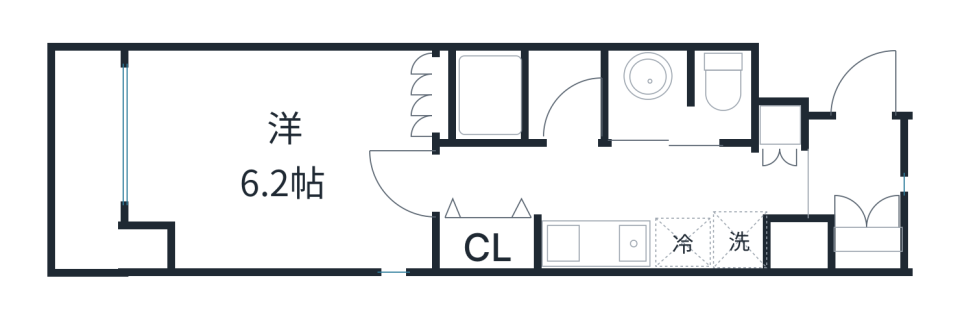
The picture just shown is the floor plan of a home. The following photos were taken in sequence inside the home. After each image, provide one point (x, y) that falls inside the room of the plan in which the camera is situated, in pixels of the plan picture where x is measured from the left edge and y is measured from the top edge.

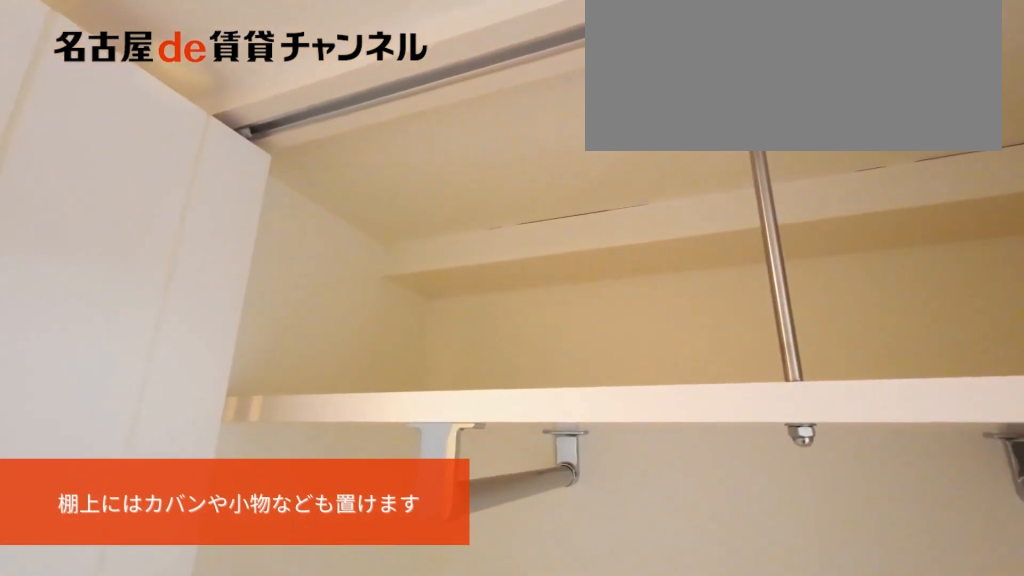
(490, 242)
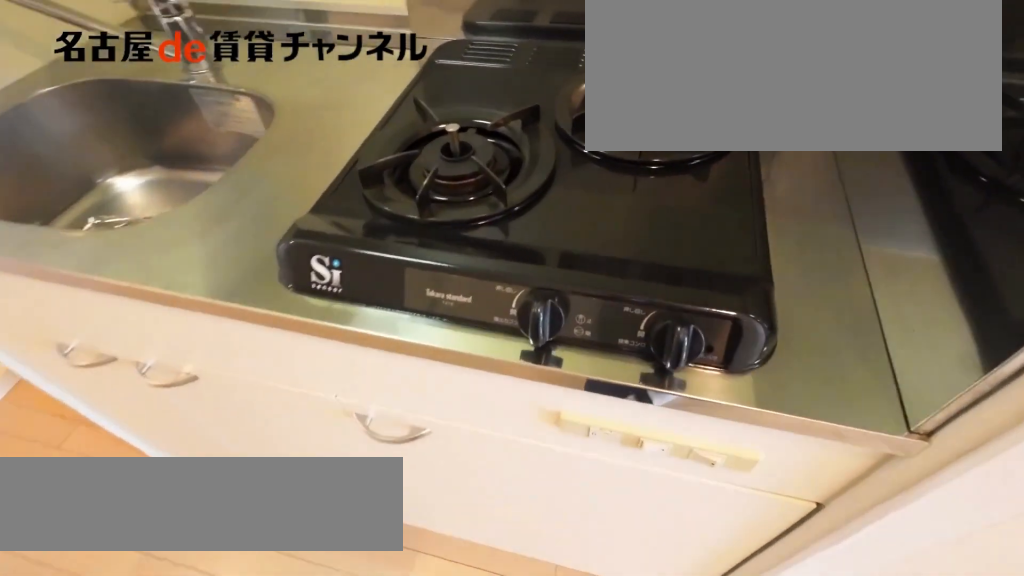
(621, 243)
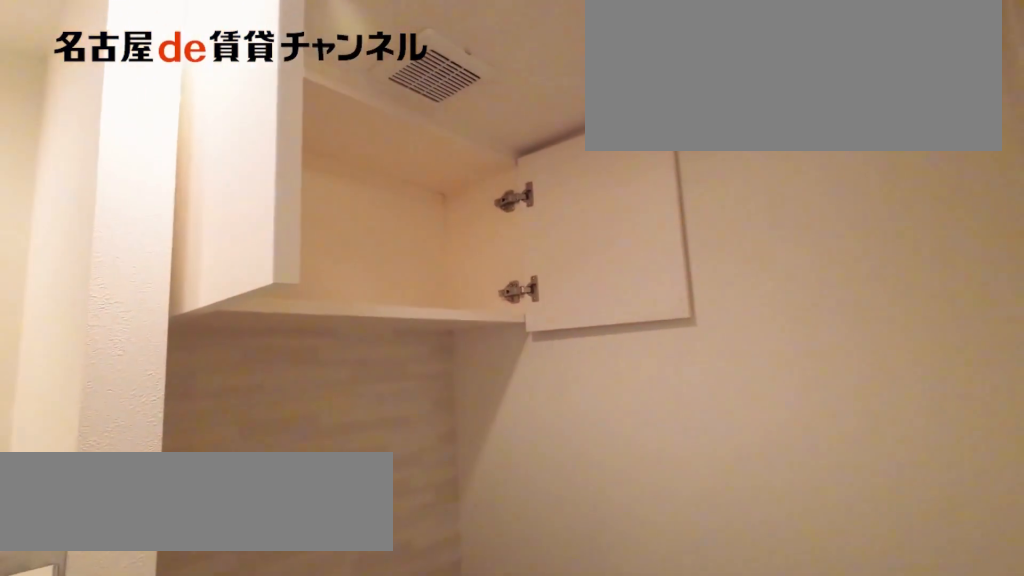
(680, 97)
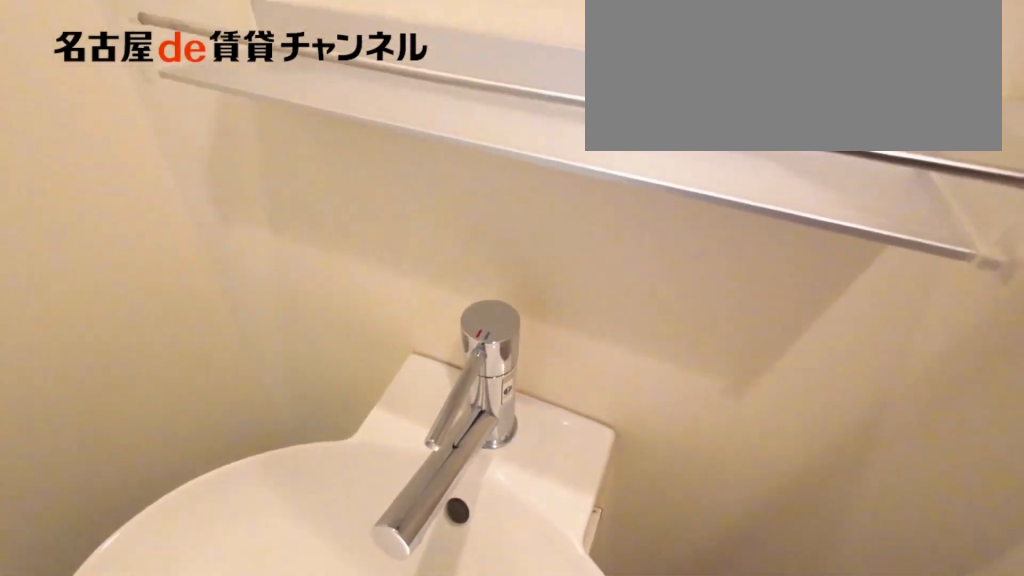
(680, 97)
